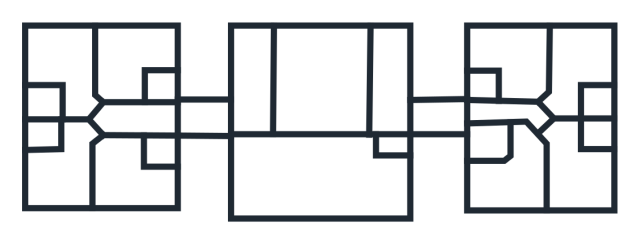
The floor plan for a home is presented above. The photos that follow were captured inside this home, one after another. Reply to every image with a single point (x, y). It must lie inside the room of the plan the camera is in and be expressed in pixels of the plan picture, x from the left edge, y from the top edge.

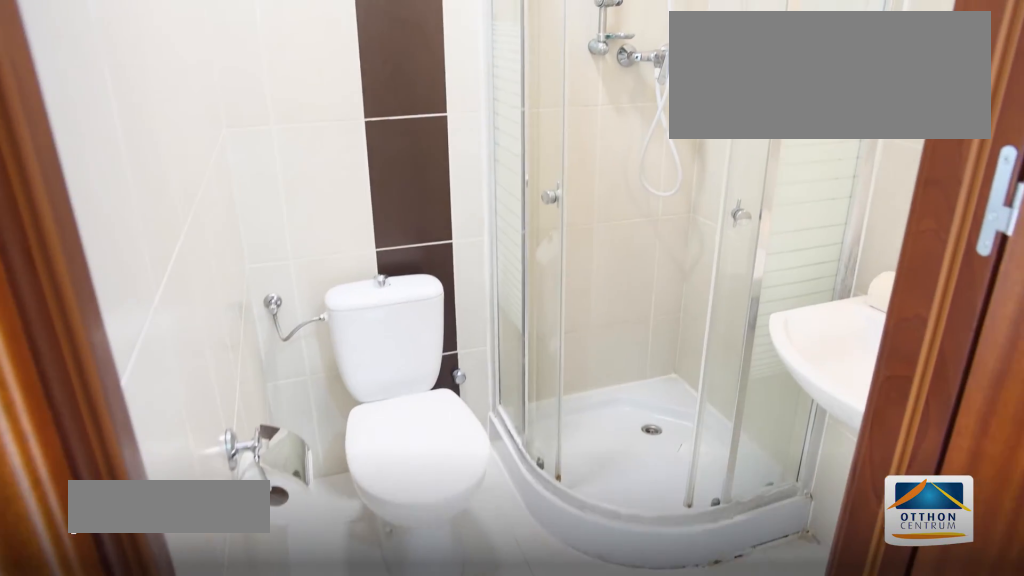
(45, 134)
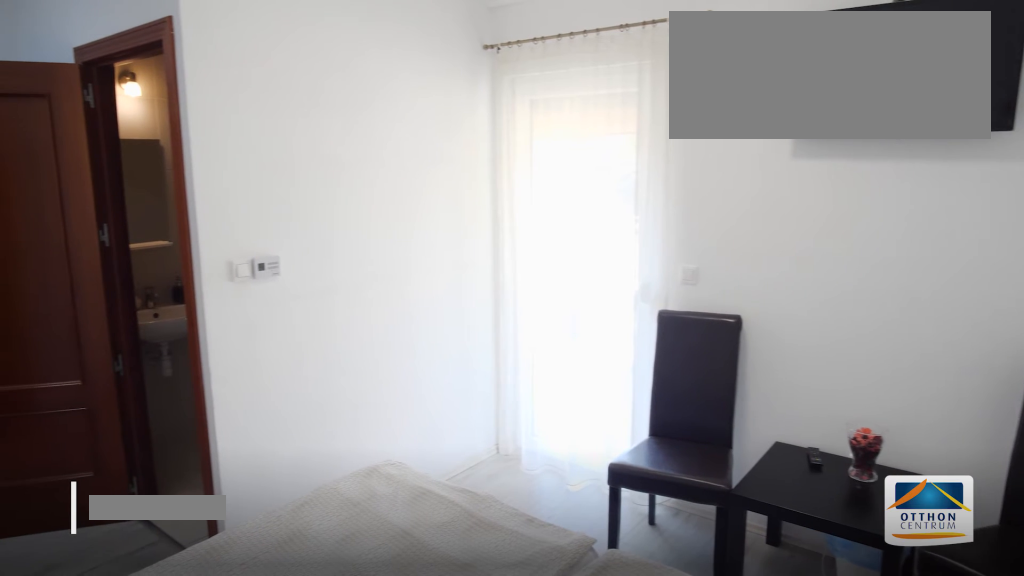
(57, 58)
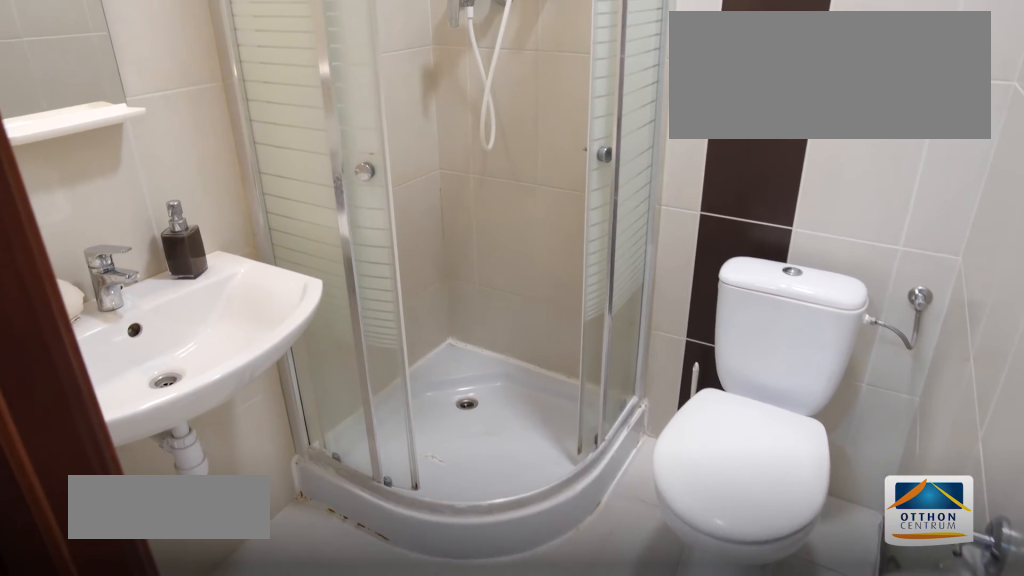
(43, 102)
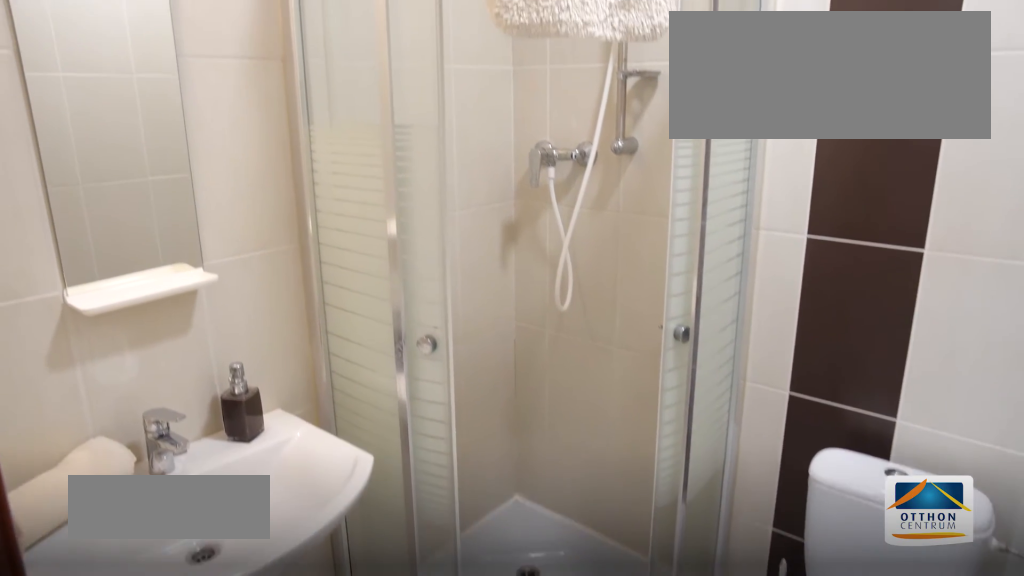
(43, 103)
